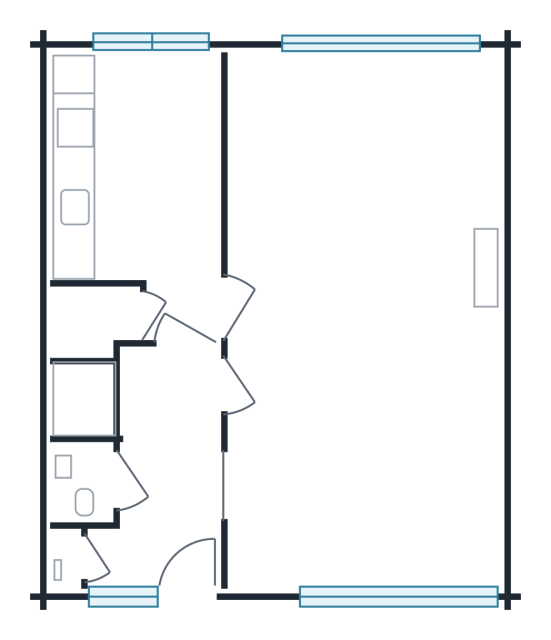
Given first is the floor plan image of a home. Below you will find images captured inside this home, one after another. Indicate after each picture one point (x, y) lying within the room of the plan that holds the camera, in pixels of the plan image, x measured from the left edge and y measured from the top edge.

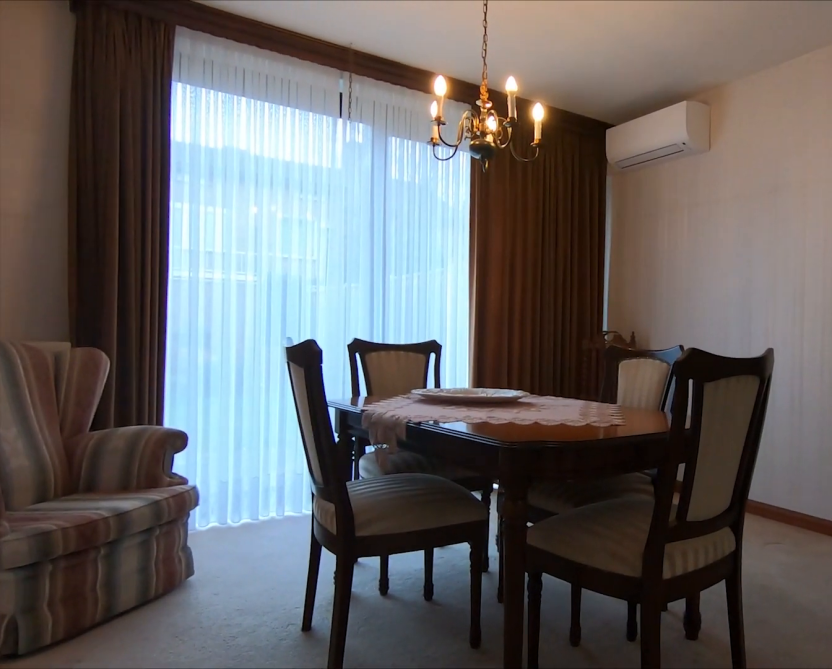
(255, 519)
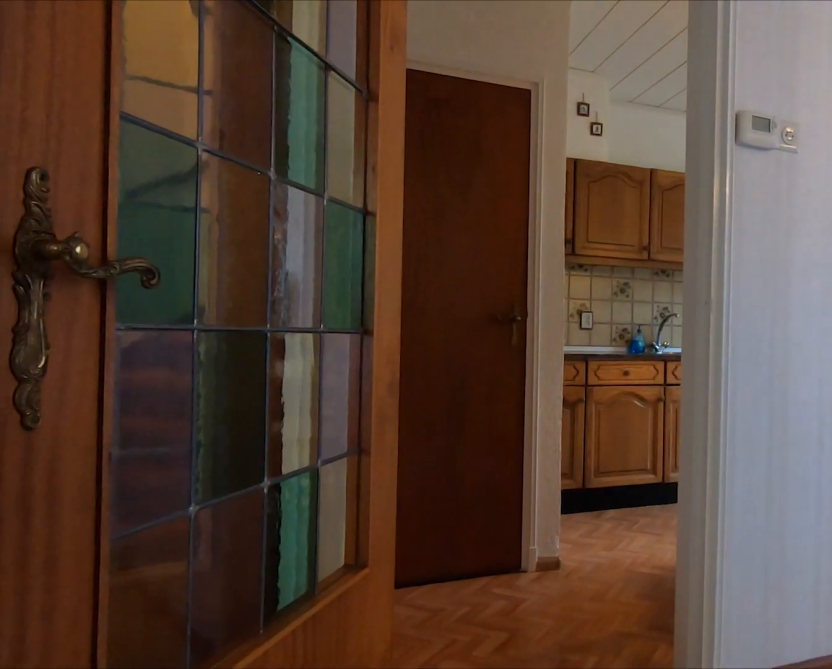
(479, 400)
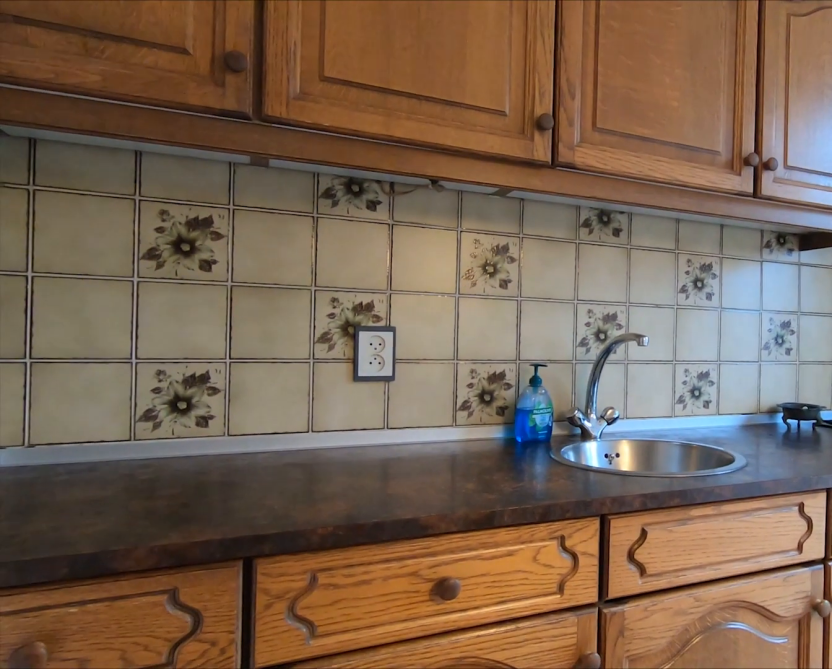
(161, 187)
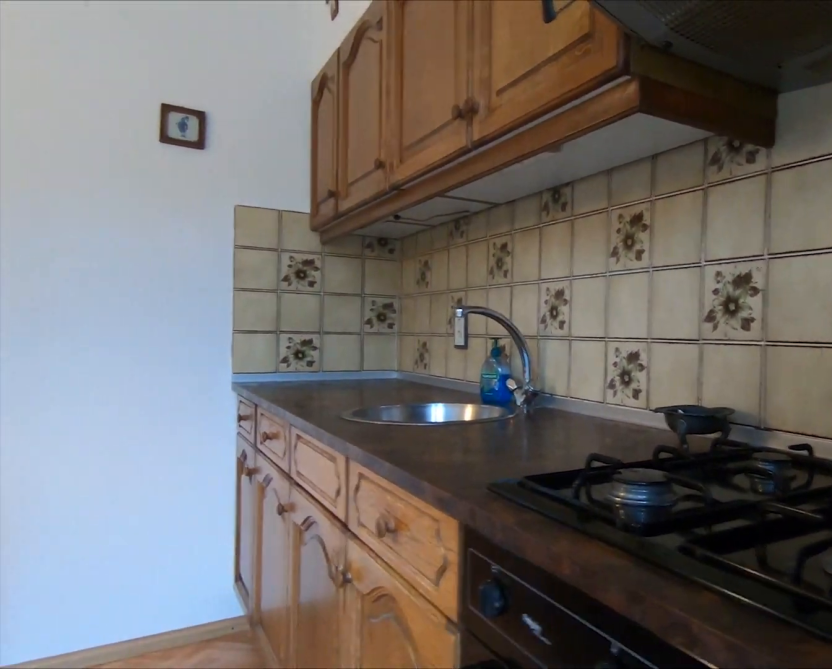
(161, 187)
